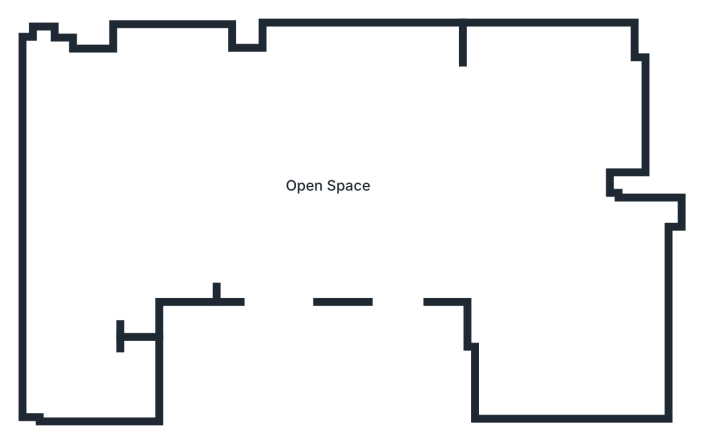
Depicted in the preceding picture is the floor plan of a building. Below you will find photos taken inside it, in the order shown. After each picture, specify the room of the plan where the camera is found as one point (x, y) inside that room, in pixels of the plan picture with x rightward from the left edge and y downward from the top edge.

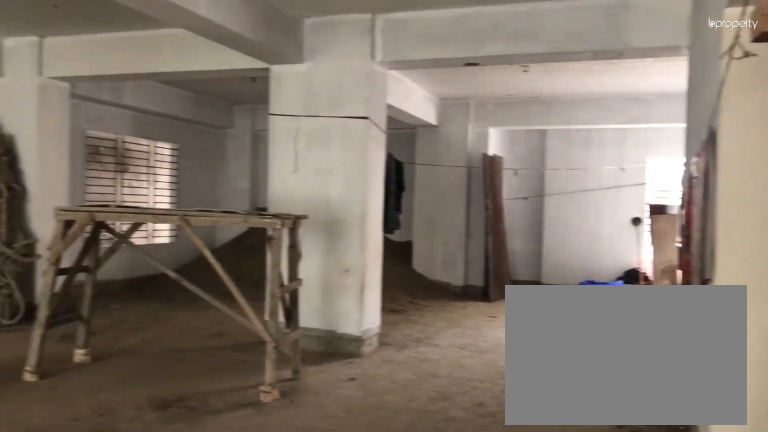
(328, 187)
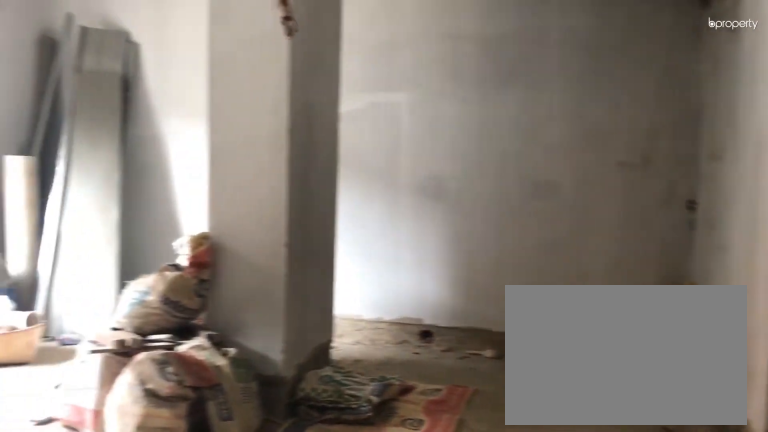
(511, 161)
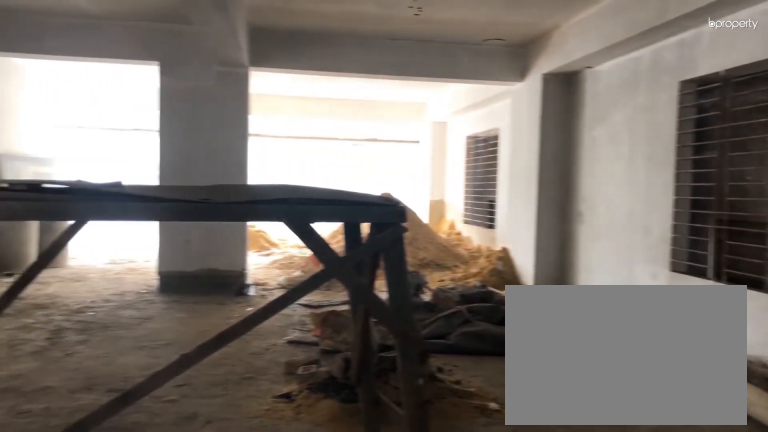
(511, 161)
